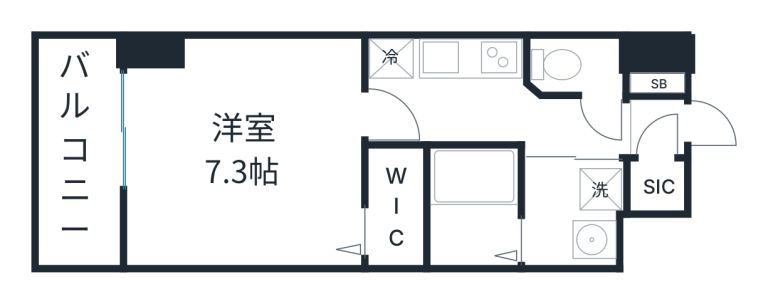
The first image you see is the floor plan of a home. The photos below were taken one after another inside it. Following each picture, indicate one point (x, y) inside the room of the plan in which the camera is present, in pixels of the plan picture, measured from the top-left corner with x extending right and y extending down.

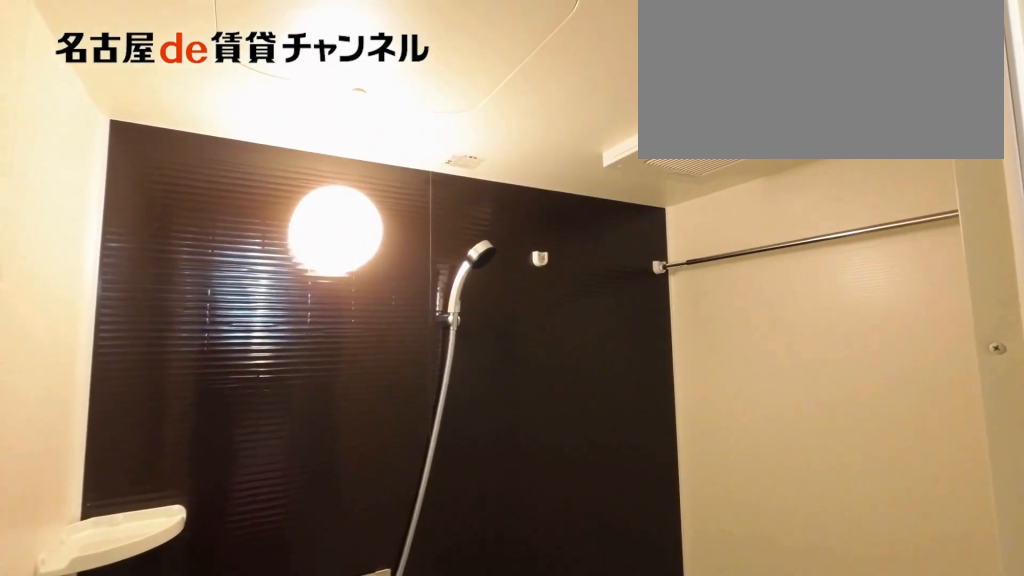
(473, 208)
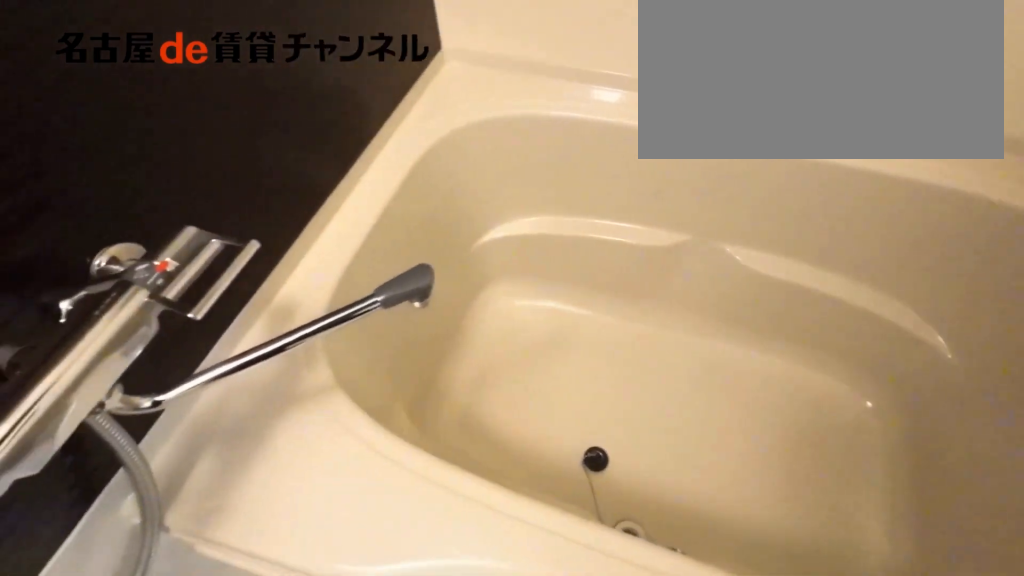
(473, 208)
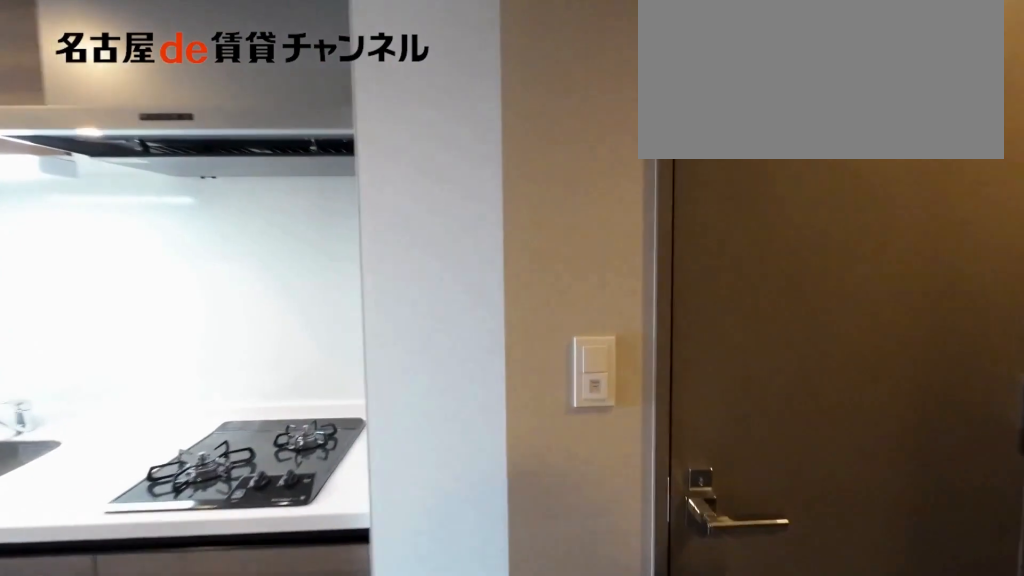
(494, 116)
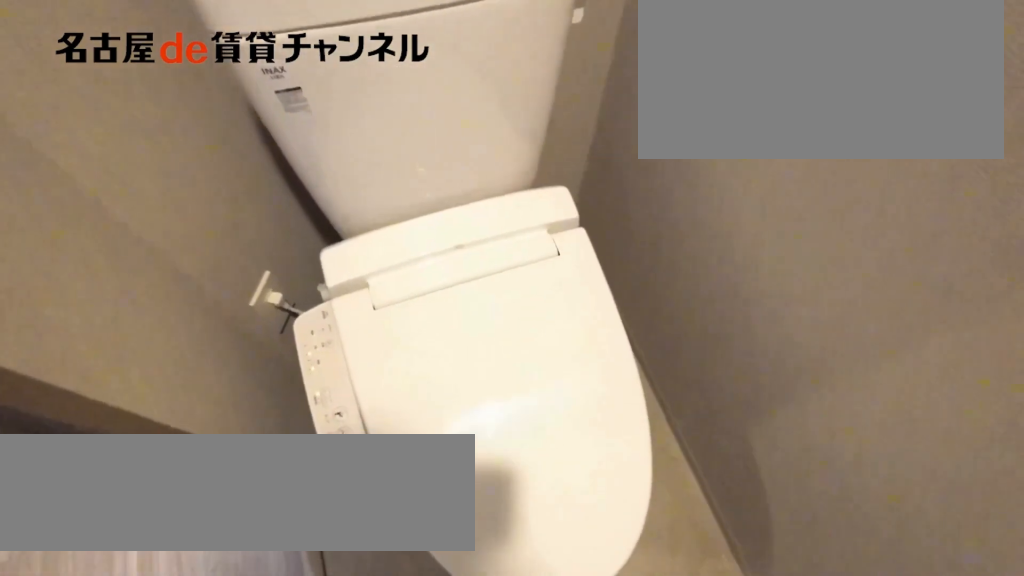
(575, 64)
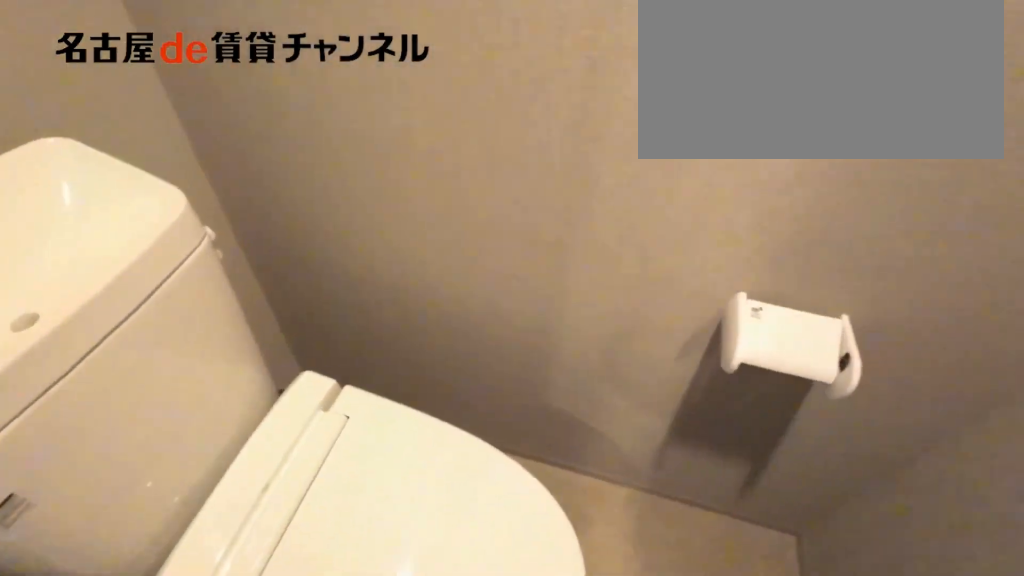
(575, 64)
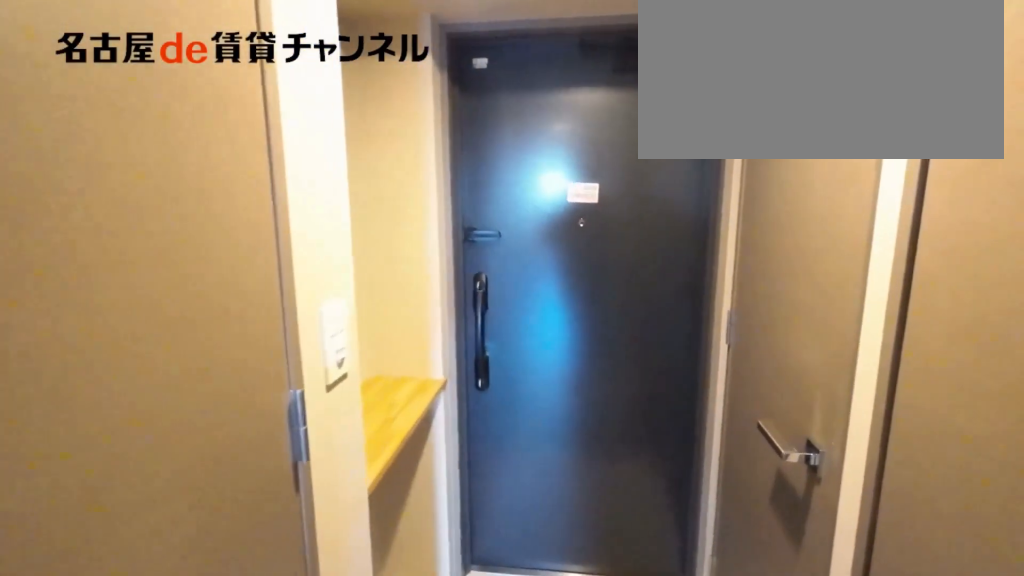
(494, 116)
